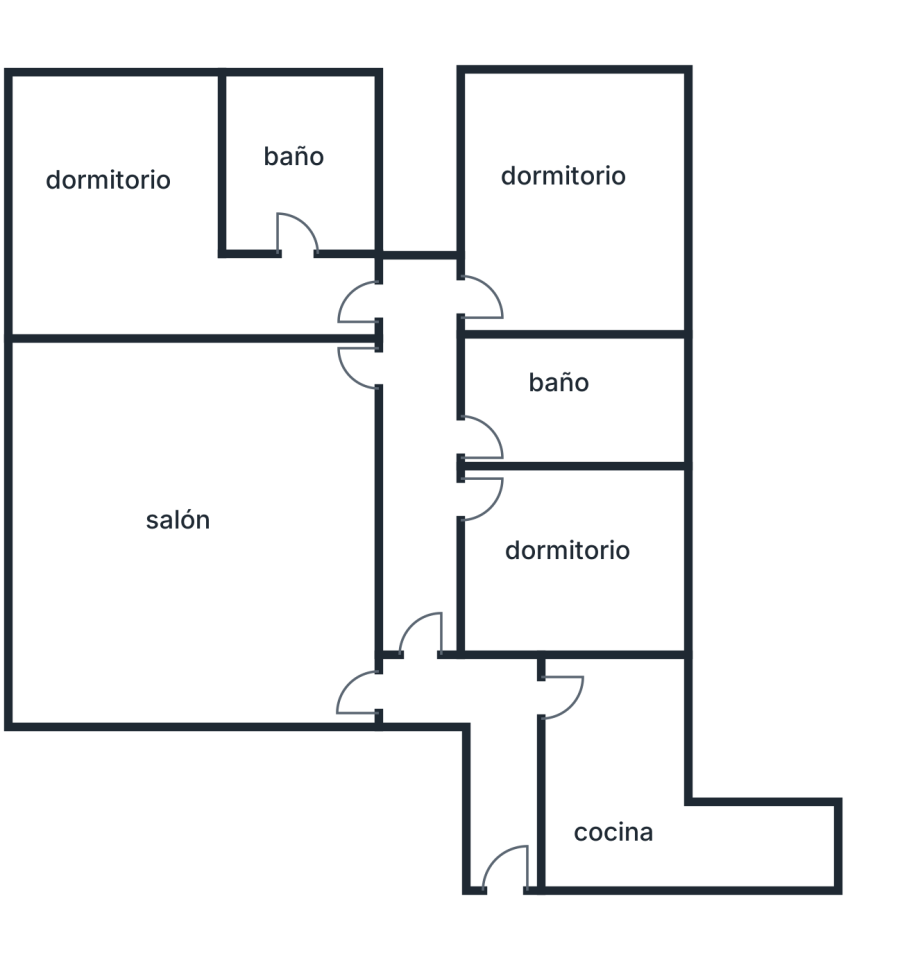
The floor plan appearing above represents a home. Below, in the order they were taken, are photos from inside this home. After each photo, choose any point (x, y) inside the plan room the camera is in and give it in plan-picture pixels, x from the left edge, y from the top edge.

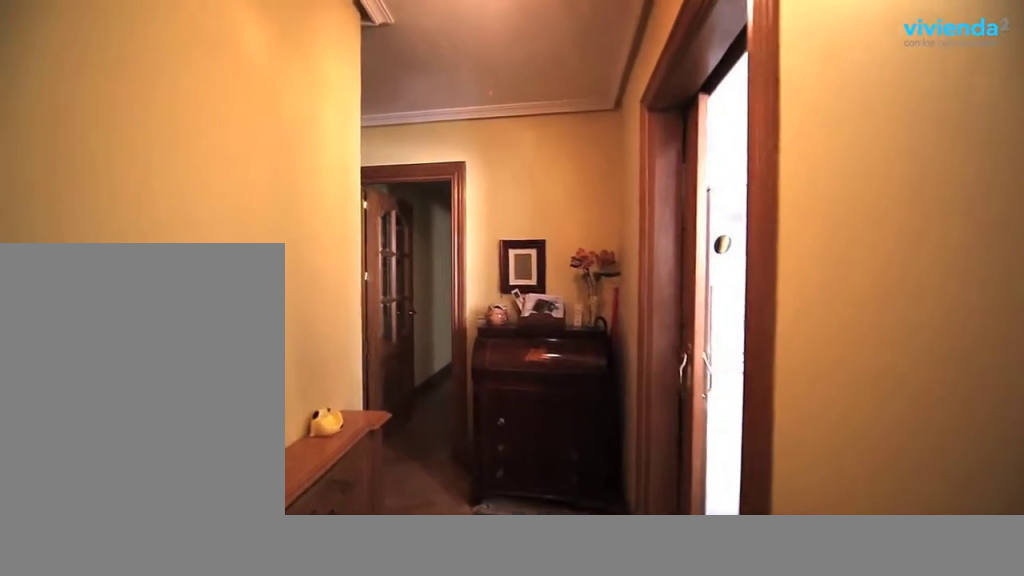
(477, 745)
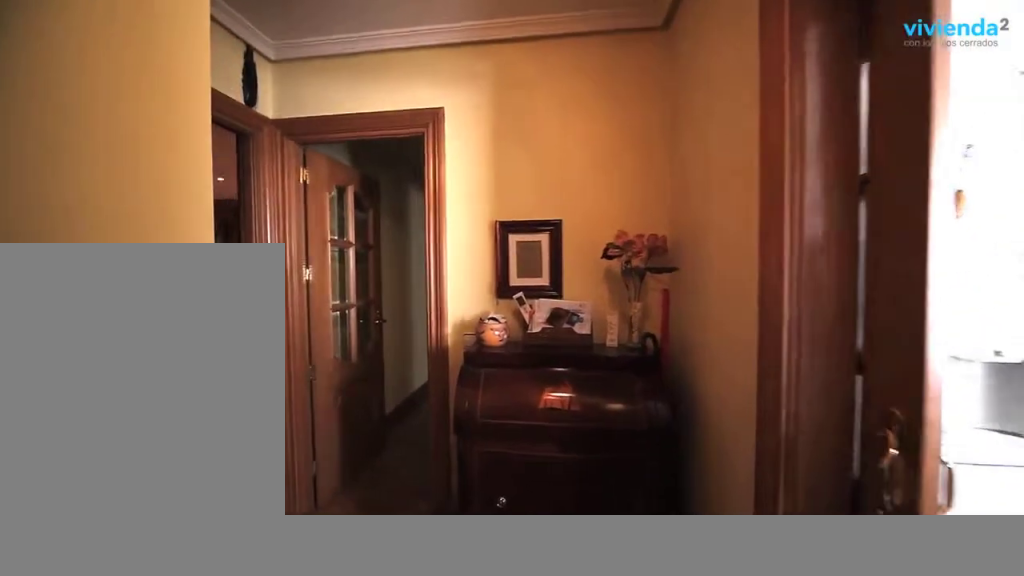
(497, 711)
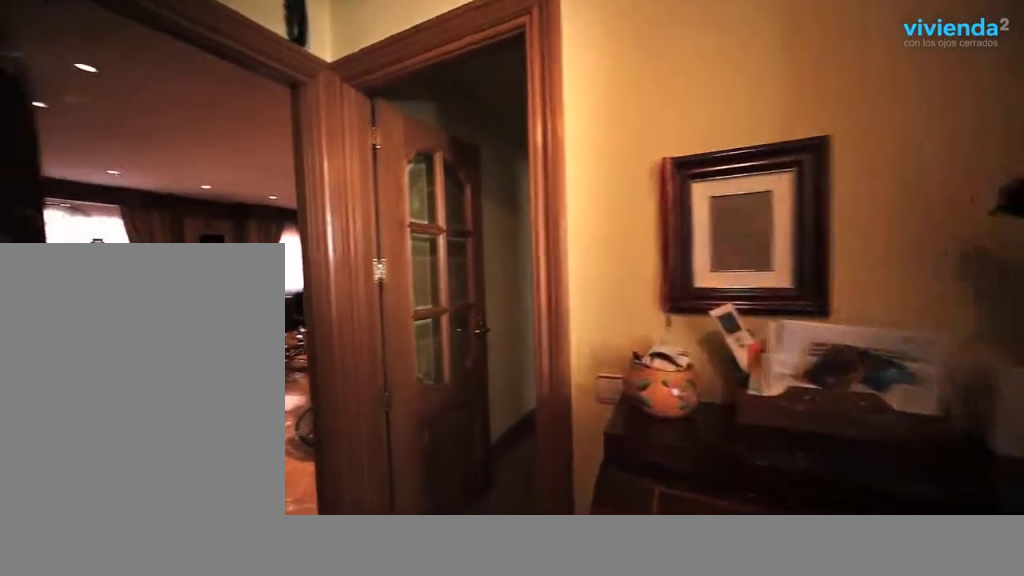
(497, 711)
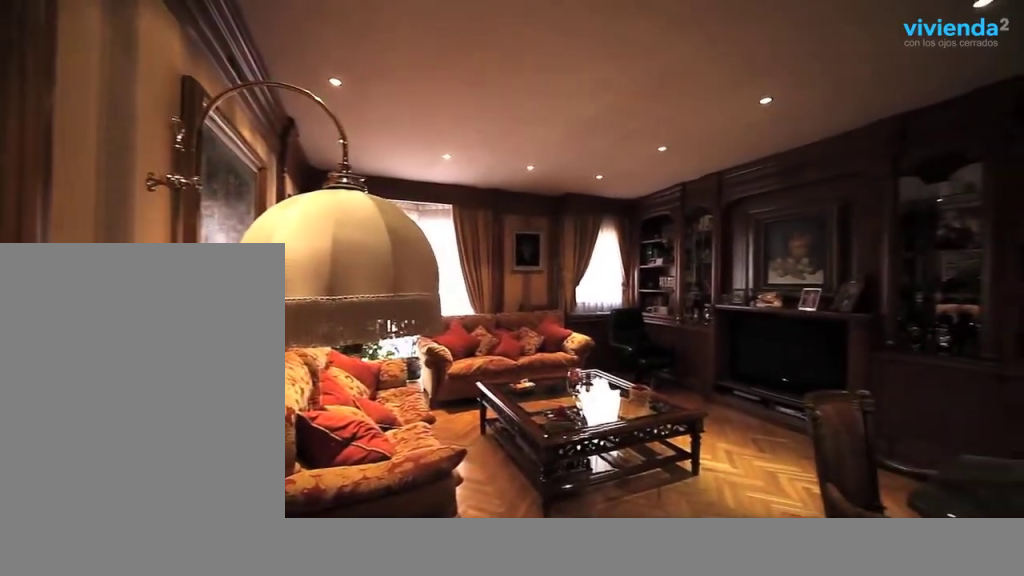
(229, 624)
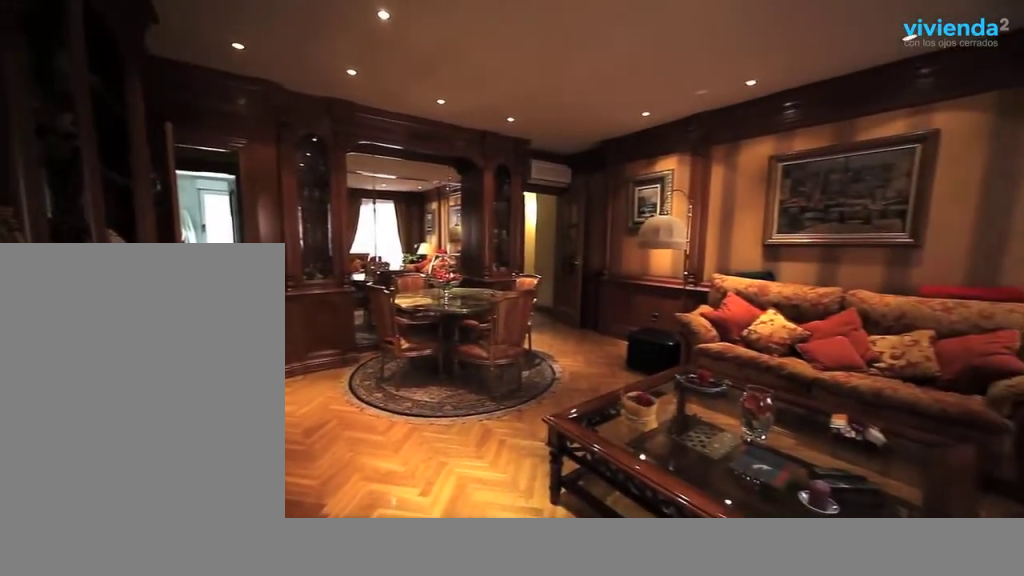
(229, 623)
